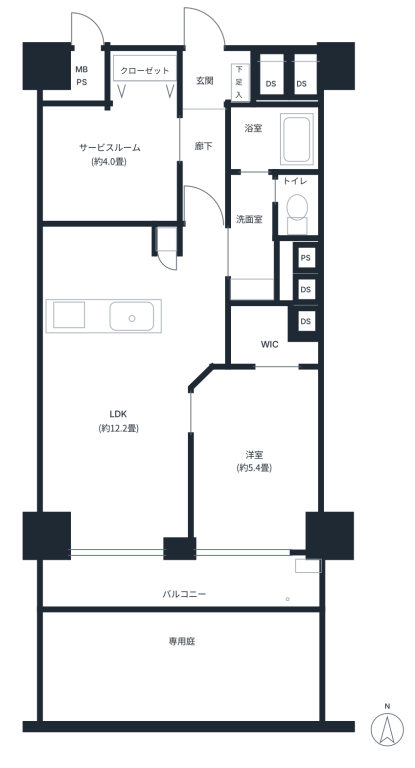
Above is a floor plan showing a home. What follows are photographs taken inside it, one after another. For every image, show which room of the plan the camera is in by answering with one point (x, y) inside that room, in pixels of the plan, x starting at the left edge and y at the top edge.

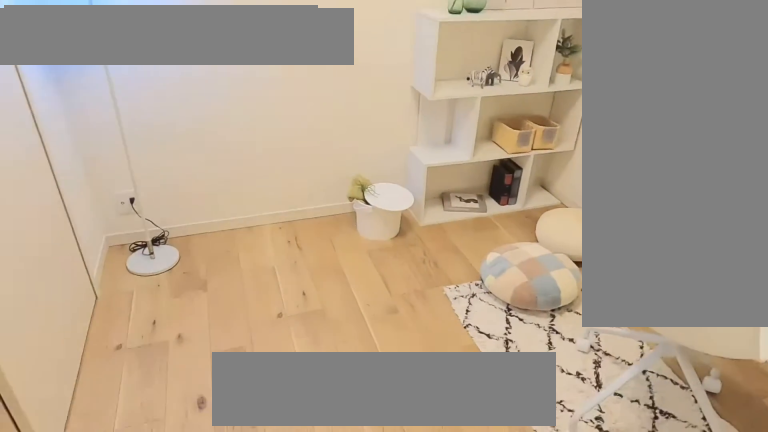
(112, 160)
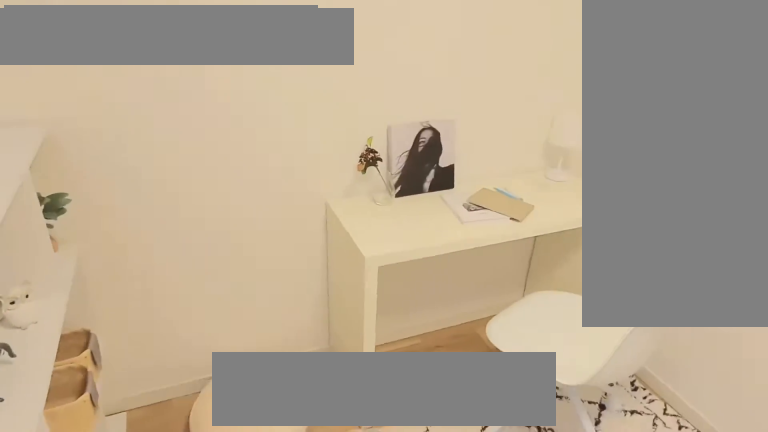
(112, 160)
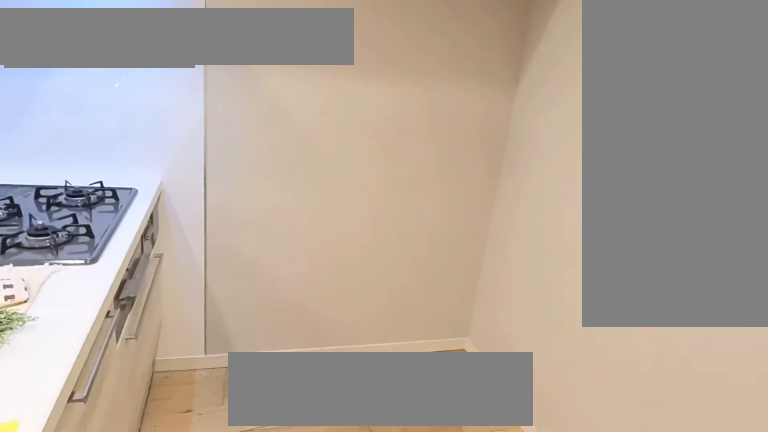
(110, 263)
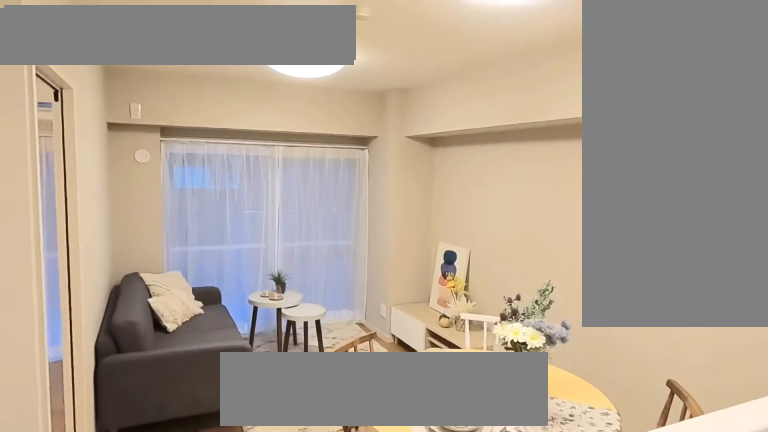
(122, 429)
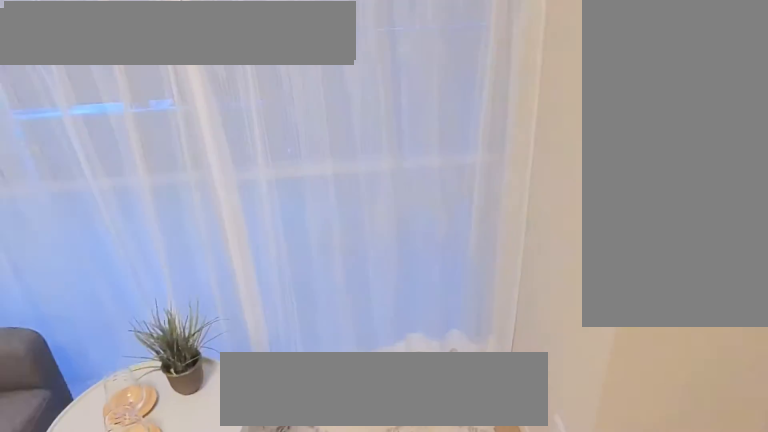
(122, 429)
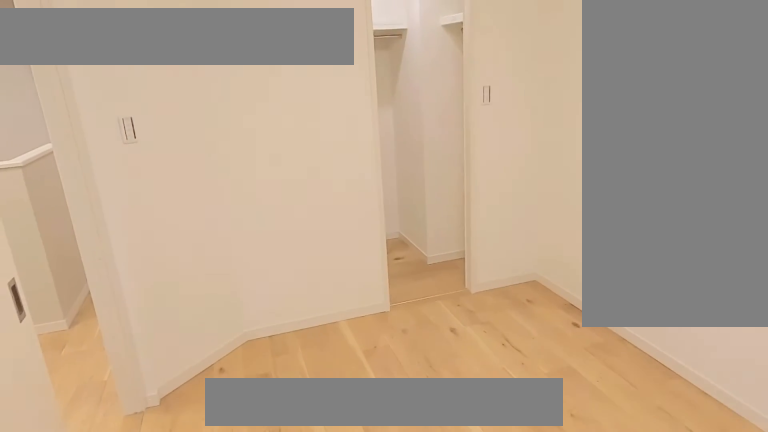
(263, 457)
